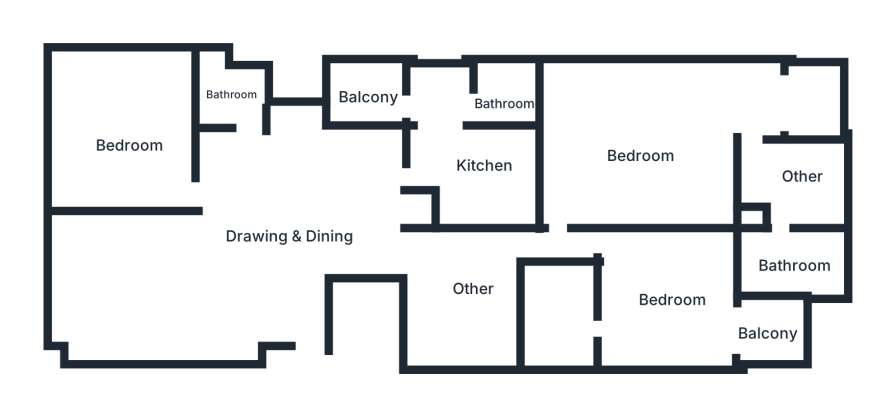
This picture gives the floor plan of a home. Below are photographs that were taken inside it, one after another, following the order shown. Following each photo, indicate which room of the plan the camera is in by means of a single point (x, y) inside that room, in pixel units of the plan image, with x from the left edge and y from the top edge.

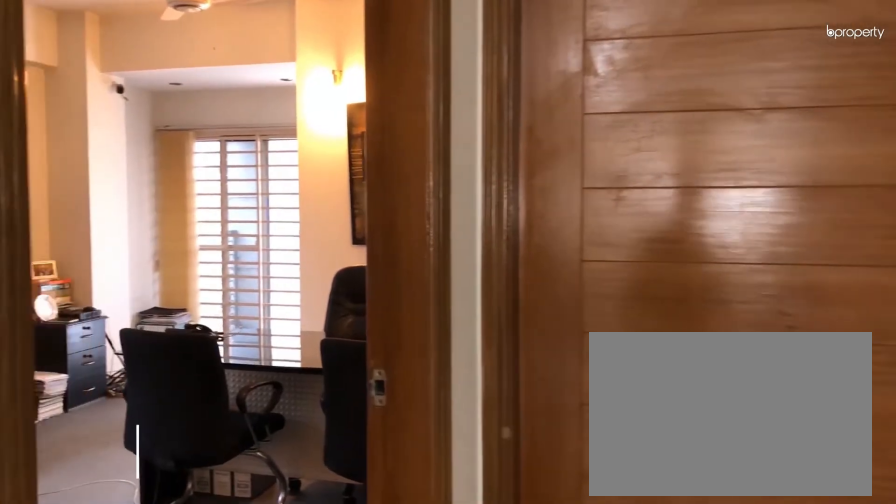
(568, 198)
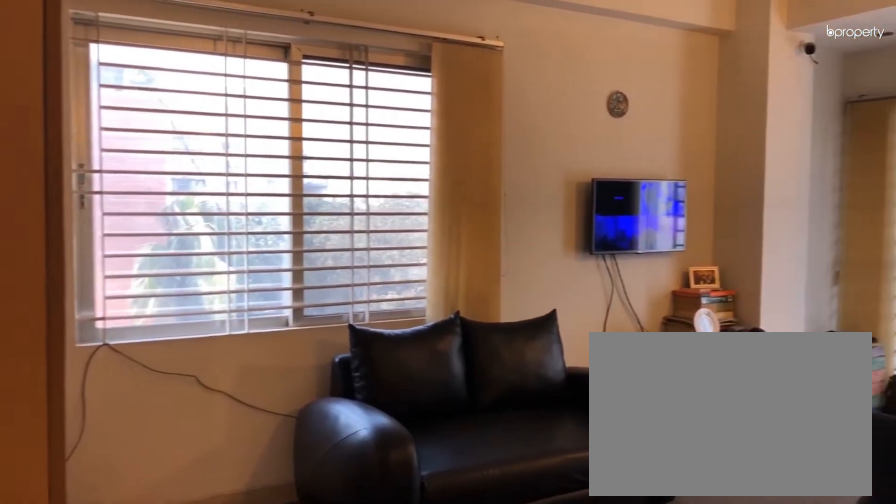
(641, 155)
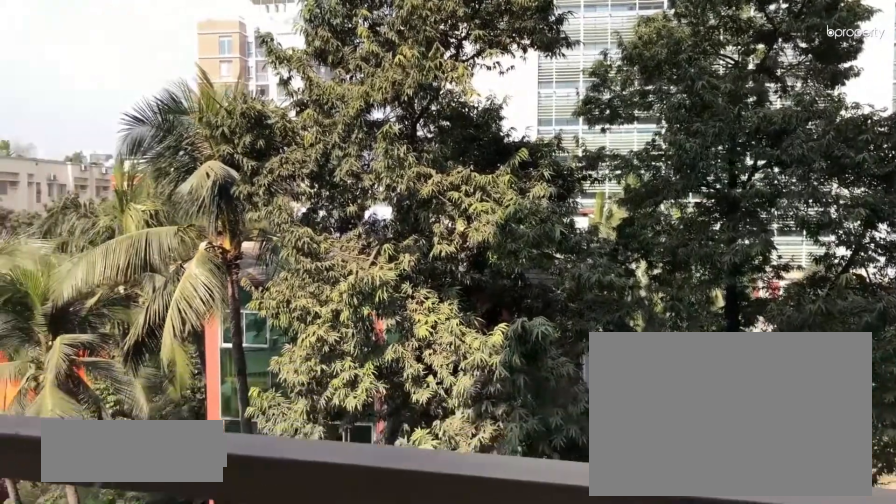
(815, 100)
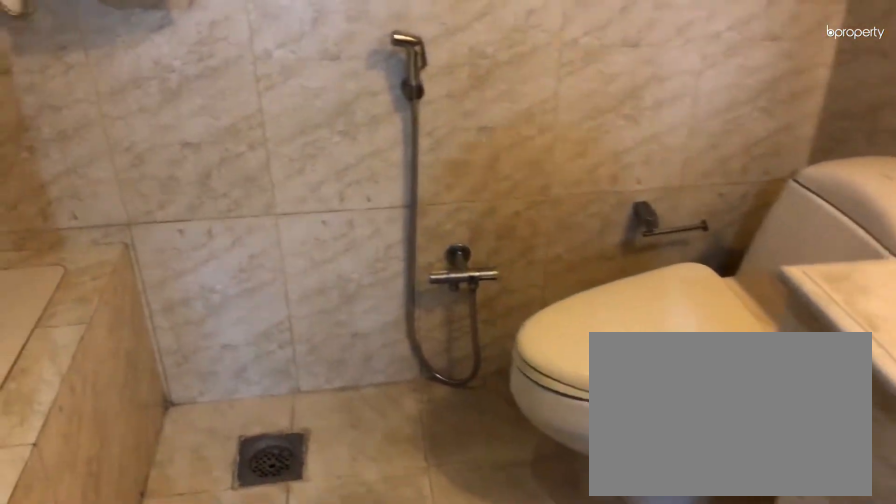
(795, 267)
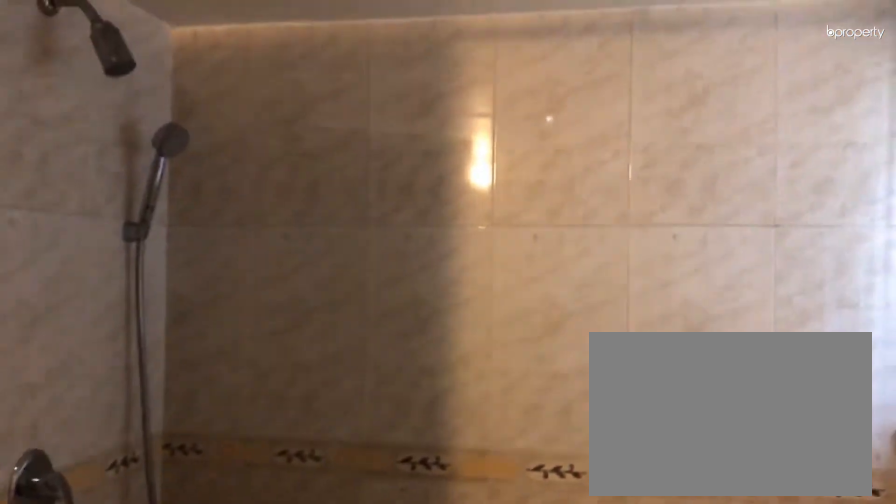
(795, 267)
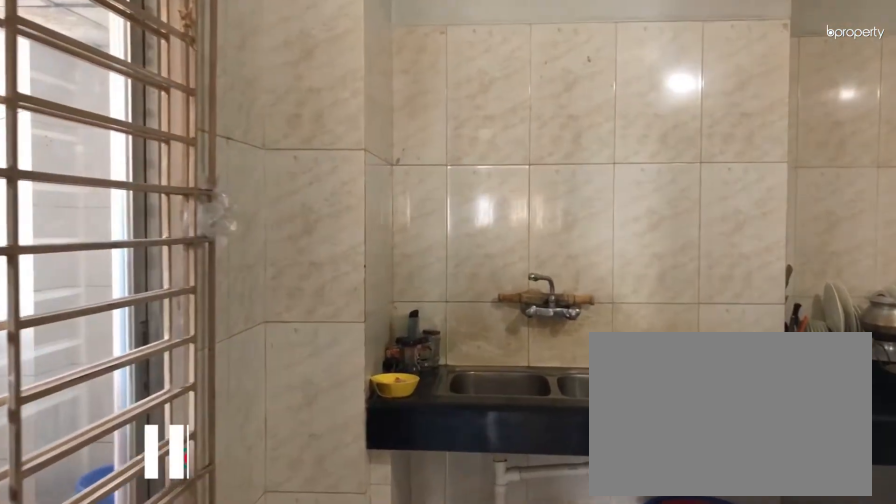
(489, 165)
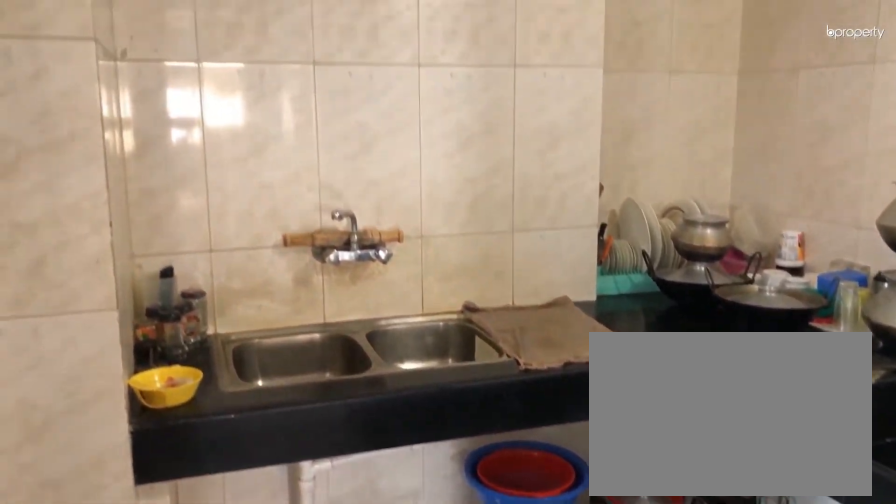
(488, 165)
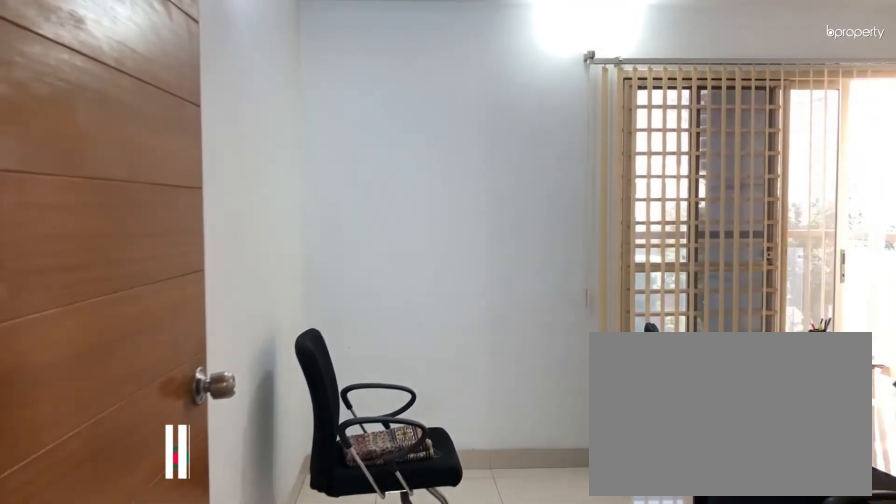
(627, 251)
